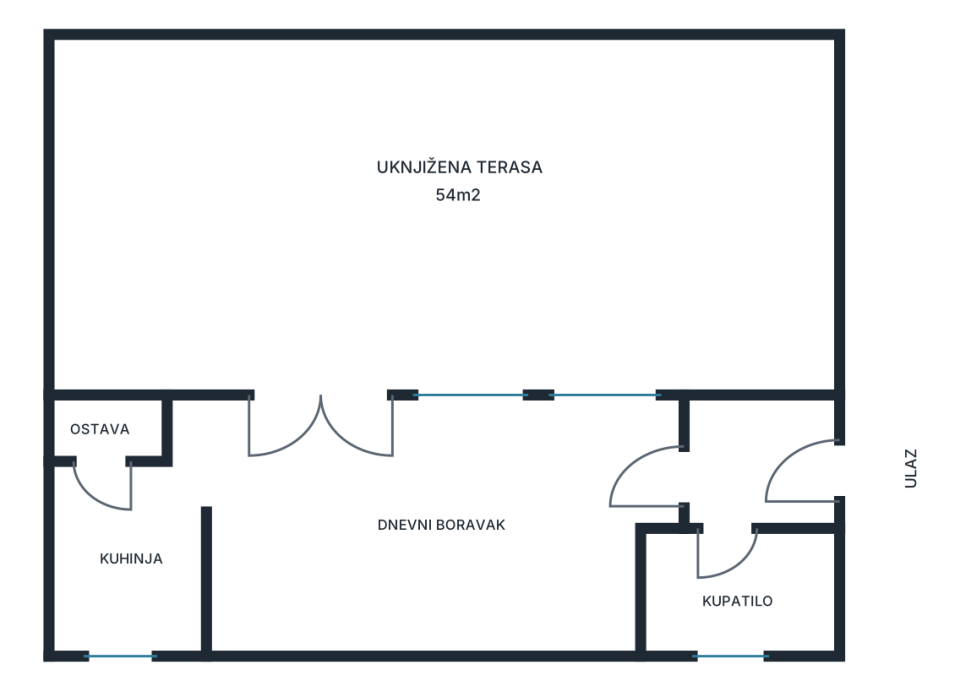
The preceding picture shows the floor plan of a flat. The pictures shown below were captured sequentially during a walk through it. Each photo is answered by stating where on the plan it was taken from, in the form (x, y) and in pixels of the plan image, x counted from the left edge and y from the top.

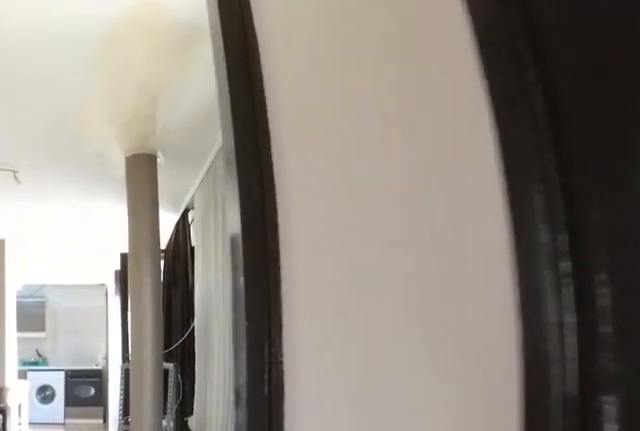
(873, 473)
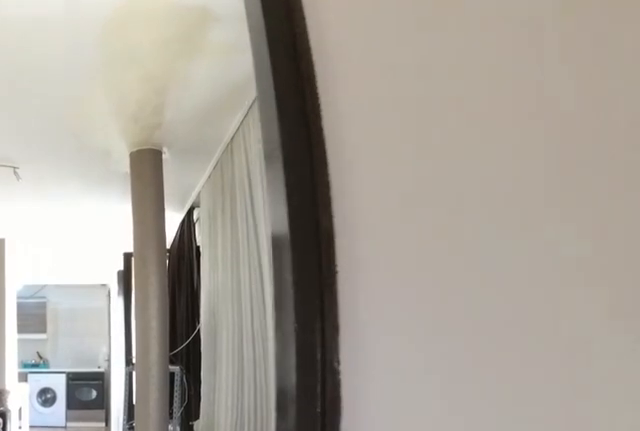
(859, 473)
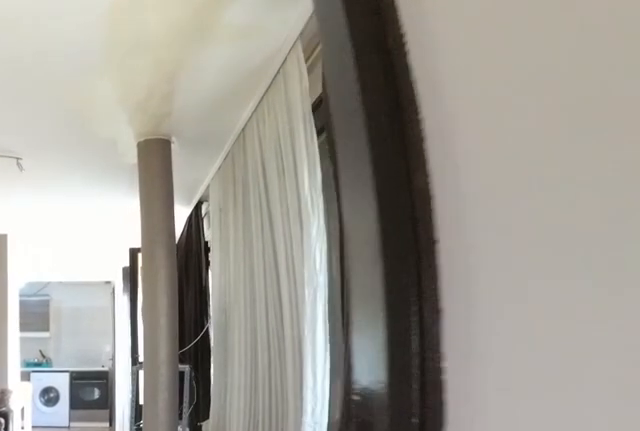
(846, 472)
